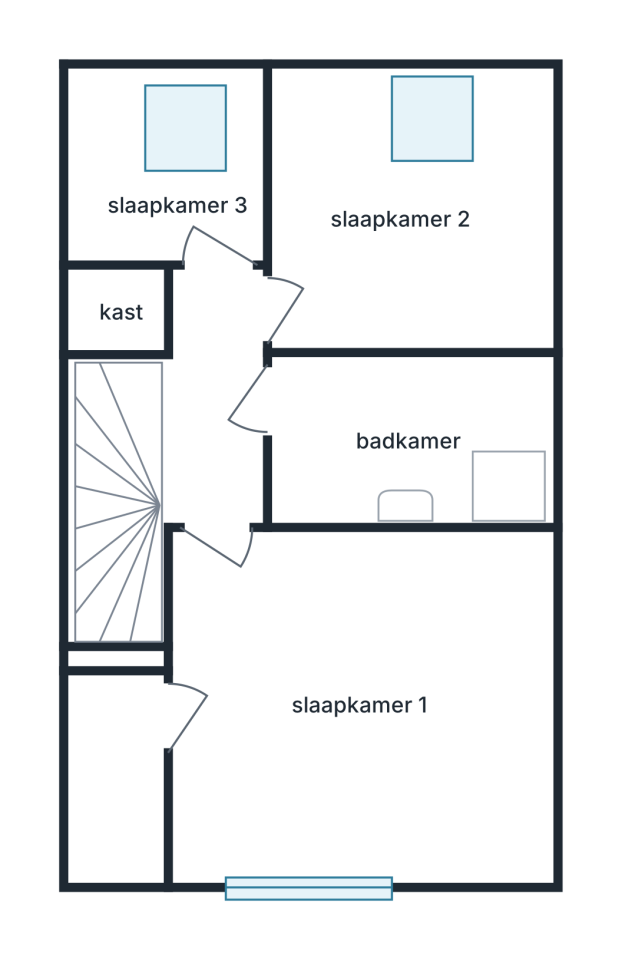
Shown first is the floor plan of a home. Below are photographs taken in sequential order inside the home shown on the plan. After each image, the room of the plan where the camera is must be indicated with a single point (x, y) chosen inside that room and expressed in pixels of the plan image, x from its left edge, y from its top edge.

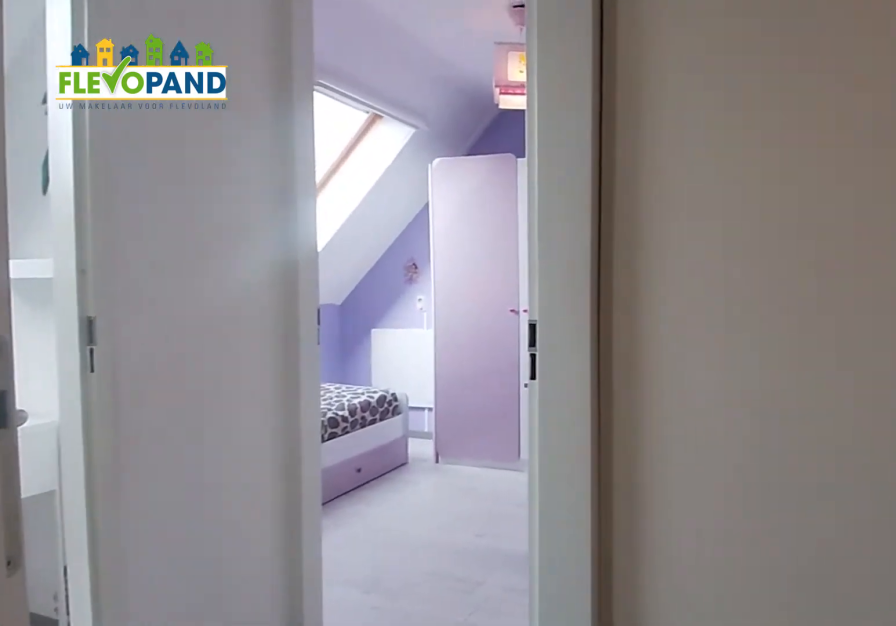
(210, 399)
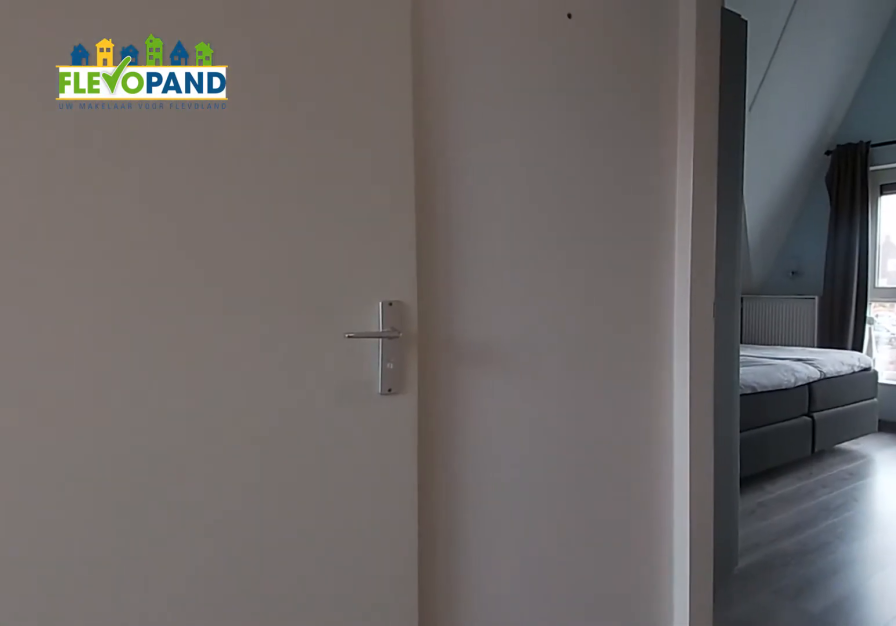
(210, 399)
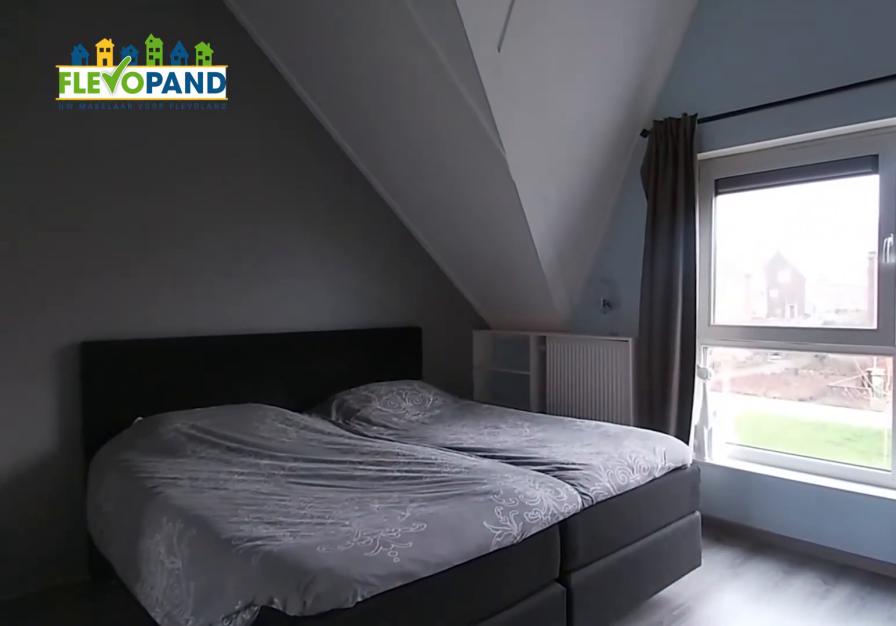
(355, 740)
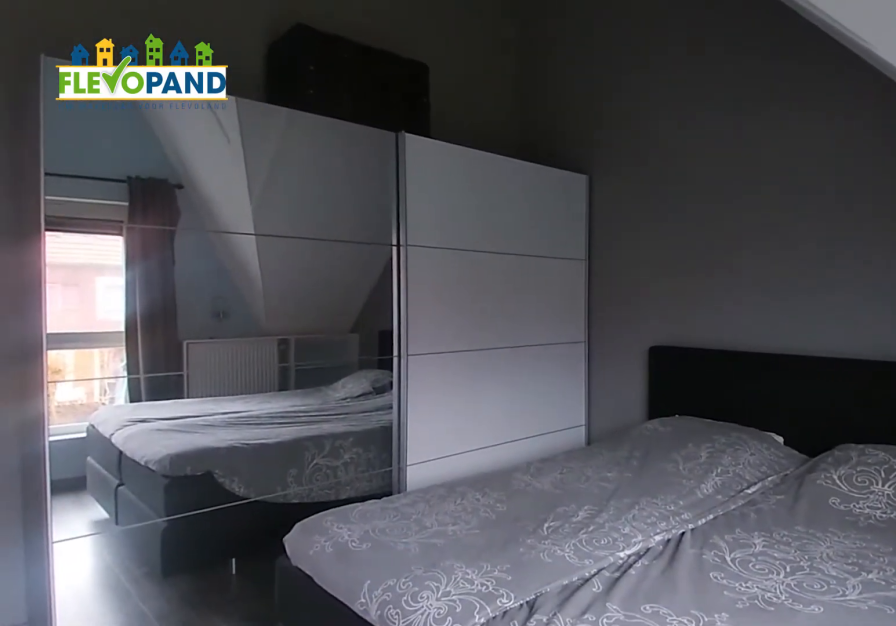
(355, 740)
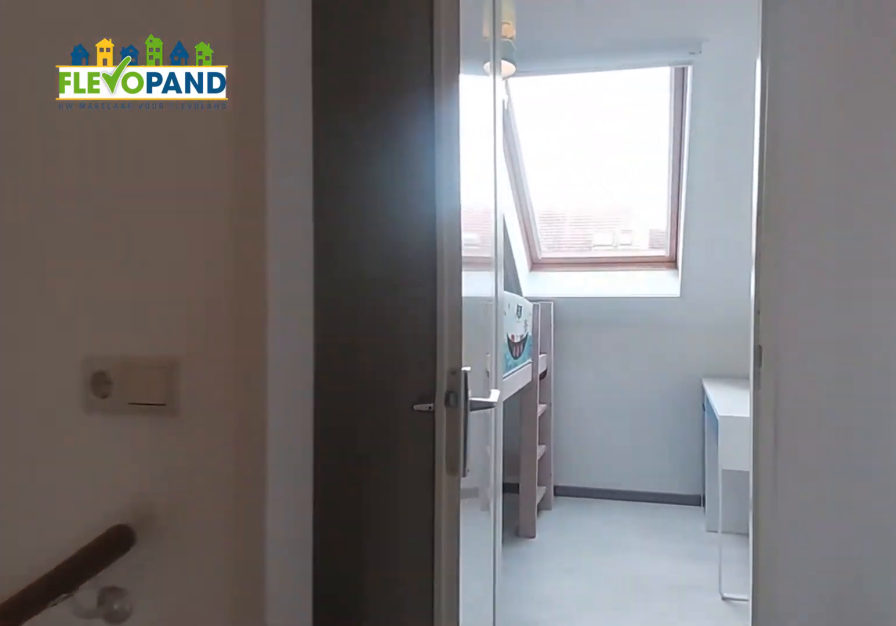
(214, 400)
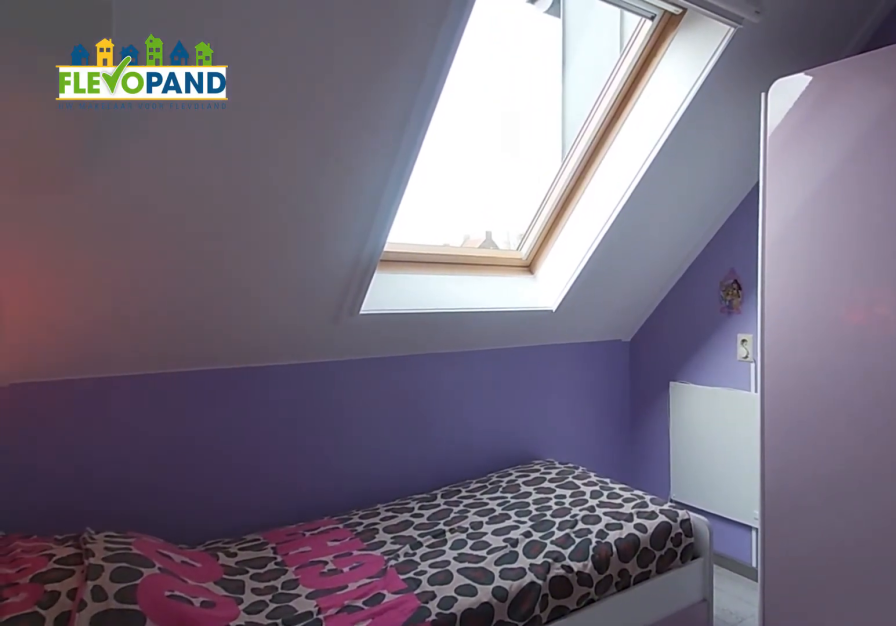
(412, 226)
